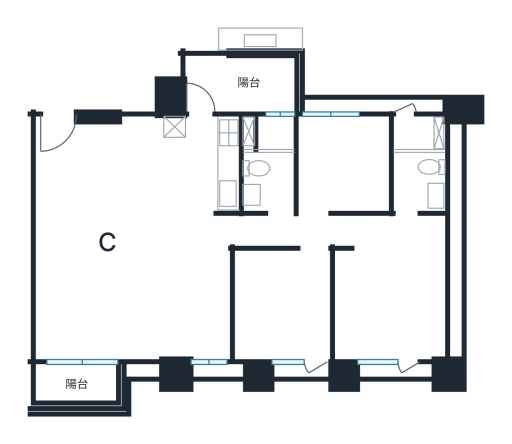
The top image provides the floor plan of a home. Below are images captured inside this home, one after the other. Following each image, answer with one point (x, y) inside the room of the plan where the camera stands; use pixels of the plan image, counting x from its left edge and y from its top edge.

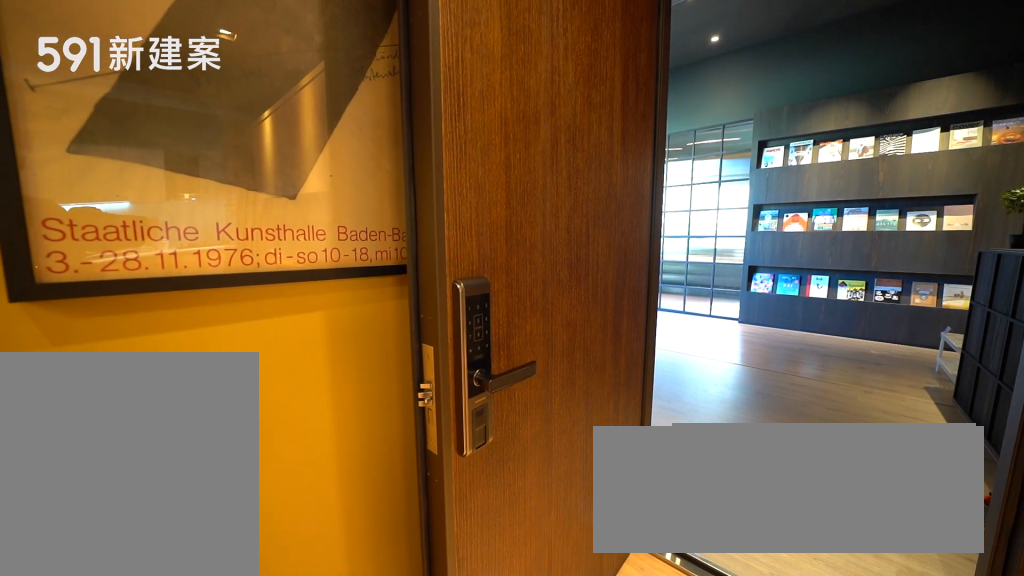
(61, 138)
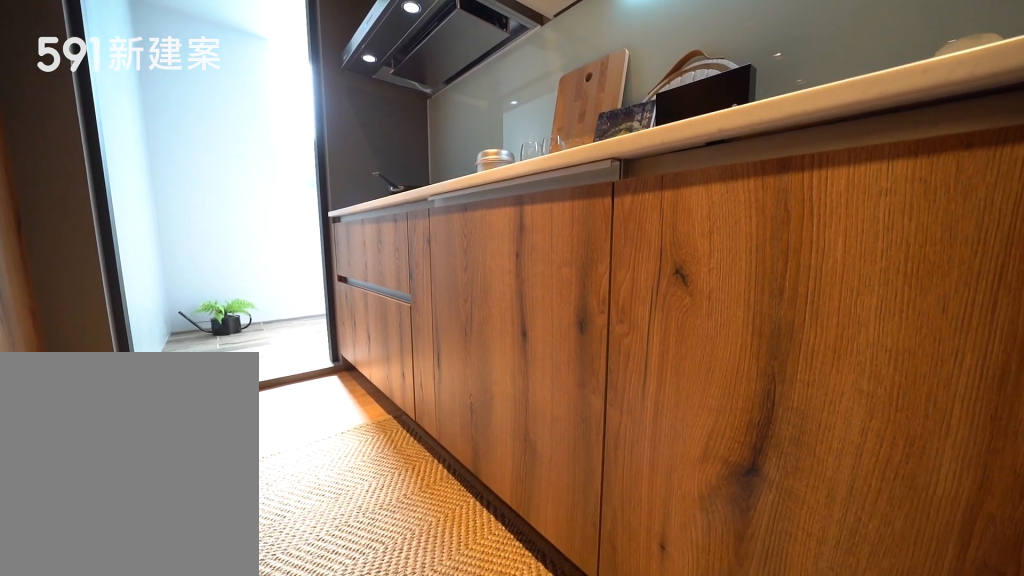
(203, 162)
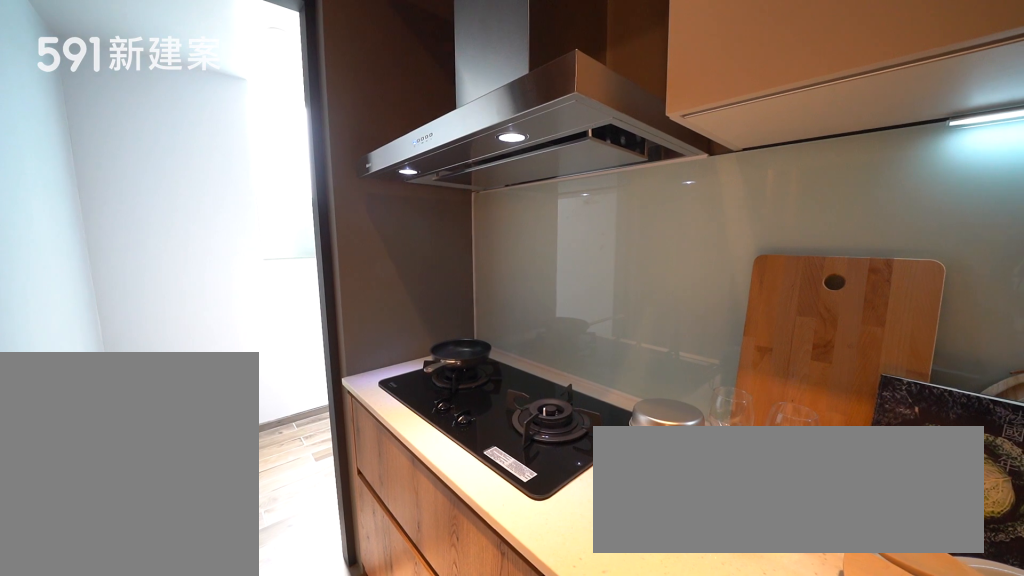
(203, 162)
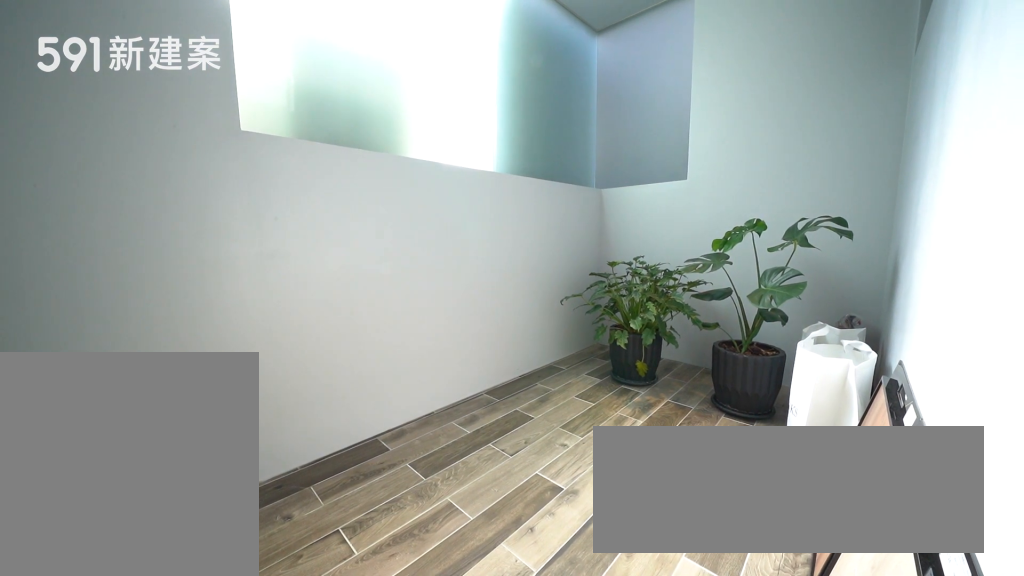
(240, 85)
